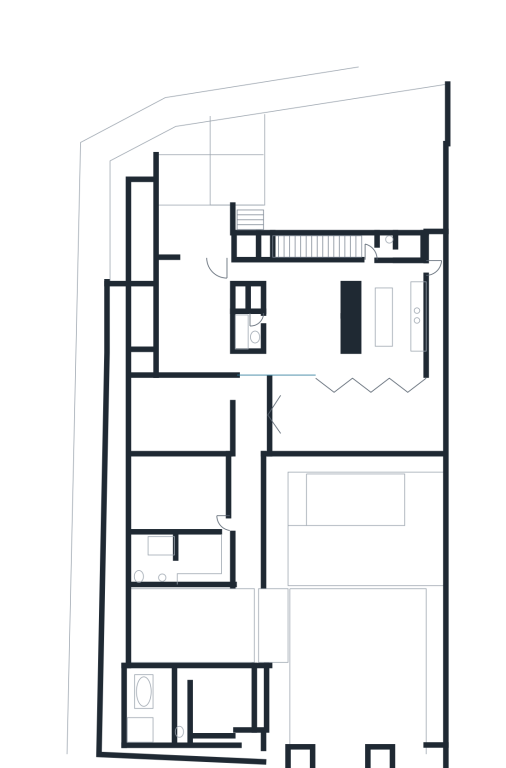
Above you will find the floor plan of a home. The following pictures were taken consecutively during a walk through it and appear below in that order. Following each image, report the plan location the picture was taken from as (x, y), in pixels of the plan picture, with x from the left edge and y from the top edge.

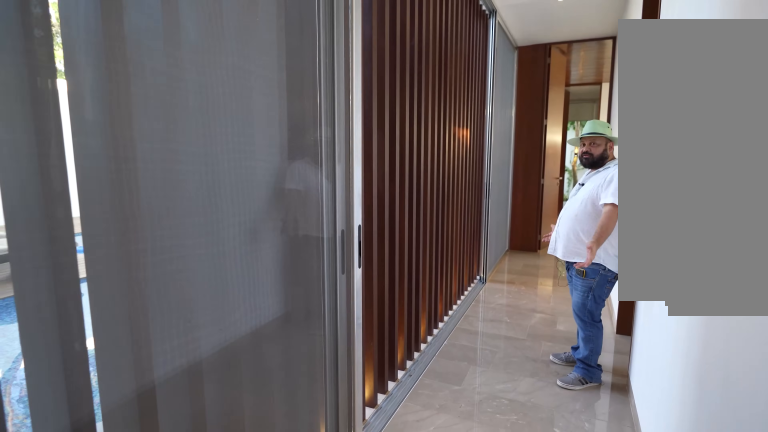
(249, 466)
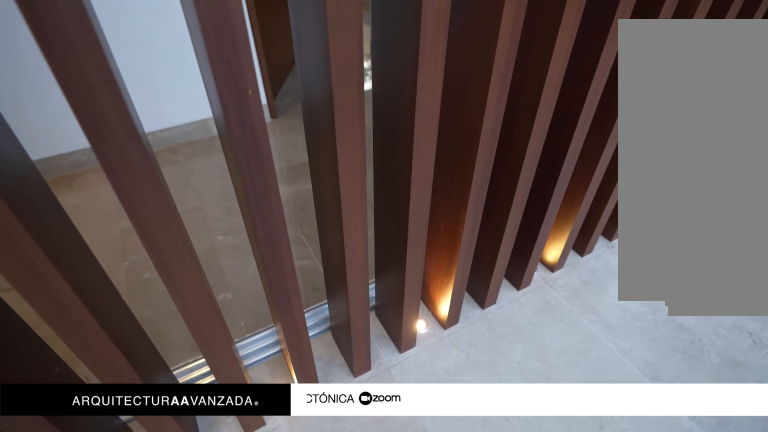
(276, 565)
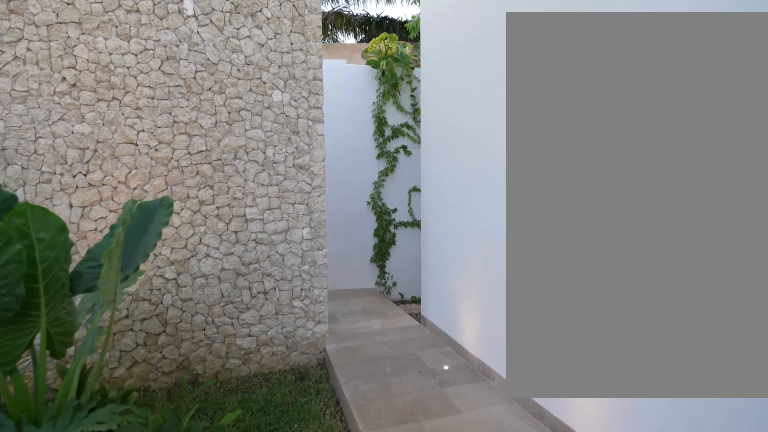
(280, 711)
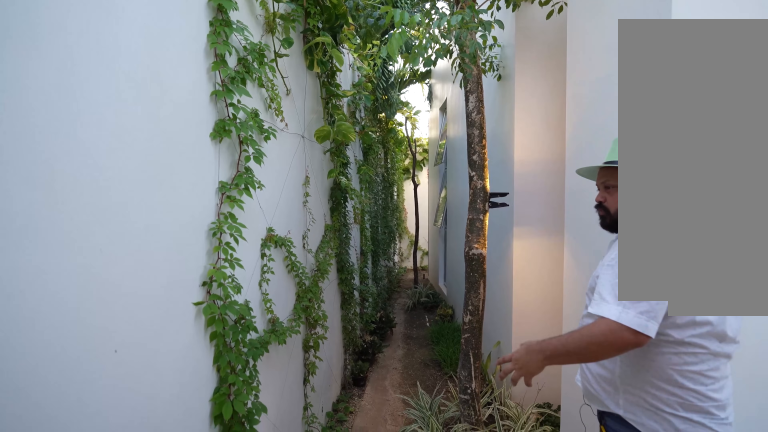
(270, 757)
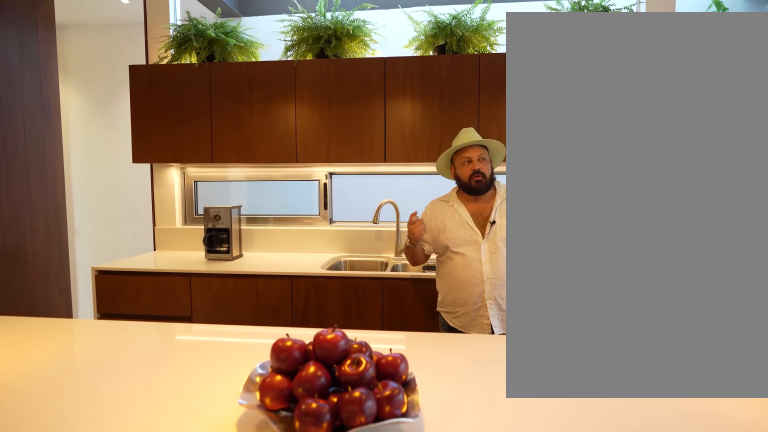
(366, 312)
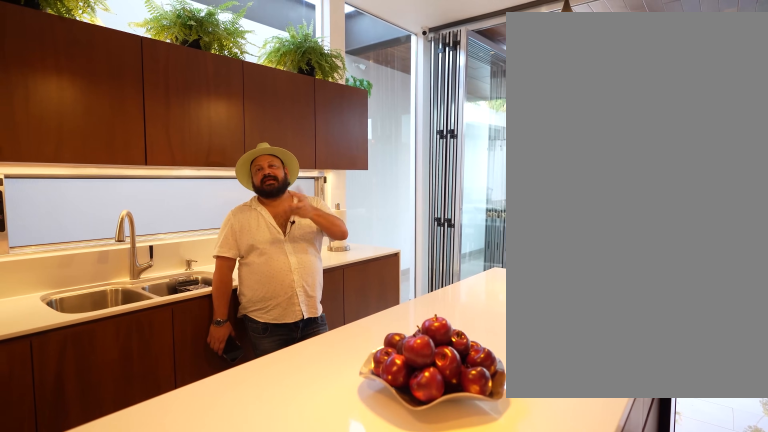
(369, 308)
